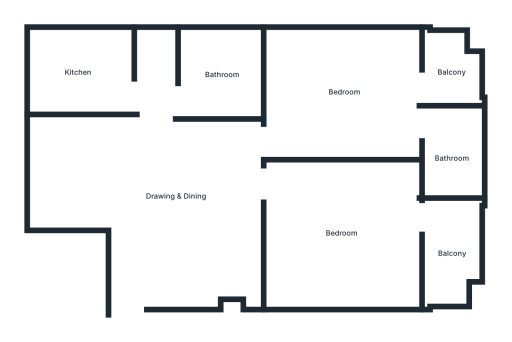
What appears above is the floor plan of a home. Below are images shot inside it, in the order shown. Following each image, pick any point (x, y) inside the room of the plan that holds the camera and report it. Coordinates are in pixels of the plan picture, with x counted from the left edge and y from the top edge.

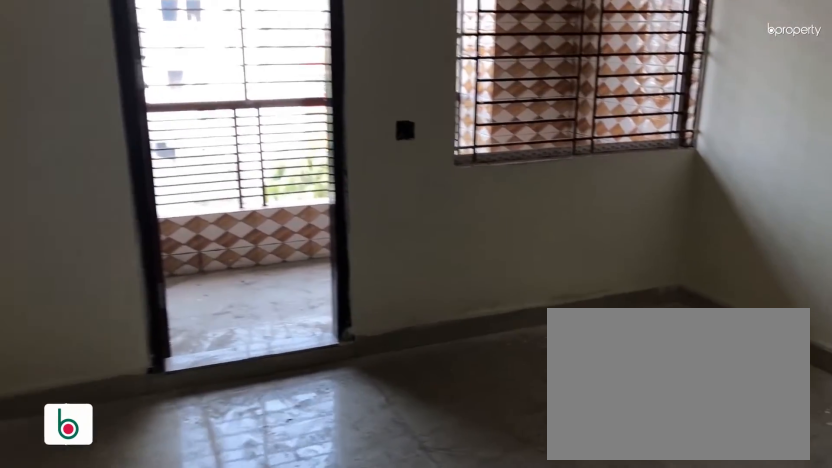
(341, 234)
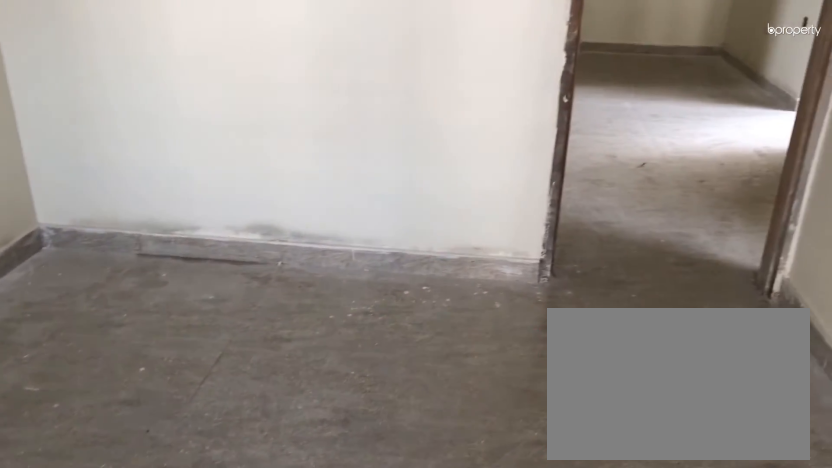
(341, 234)
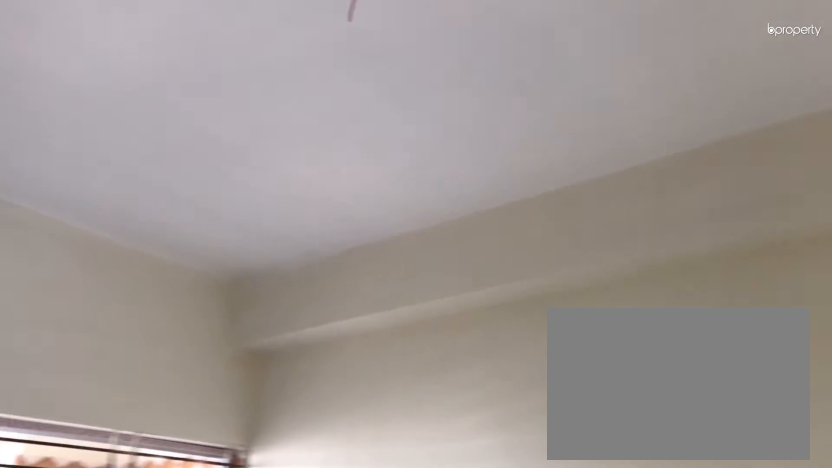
(341, 234)
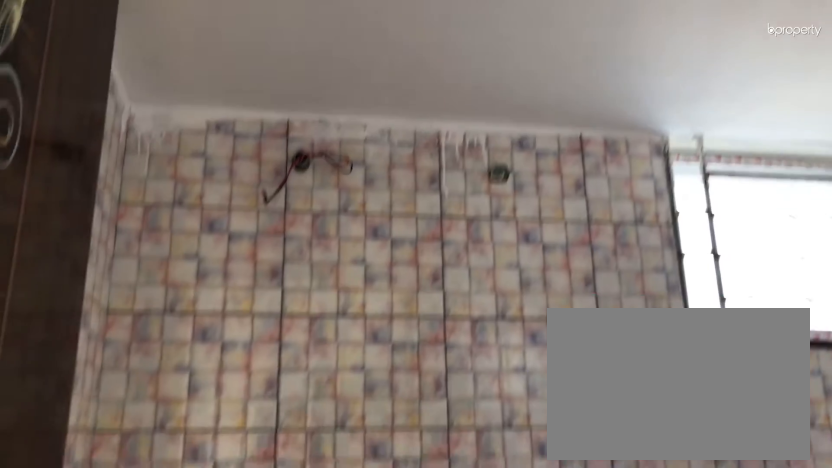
(451, 159)
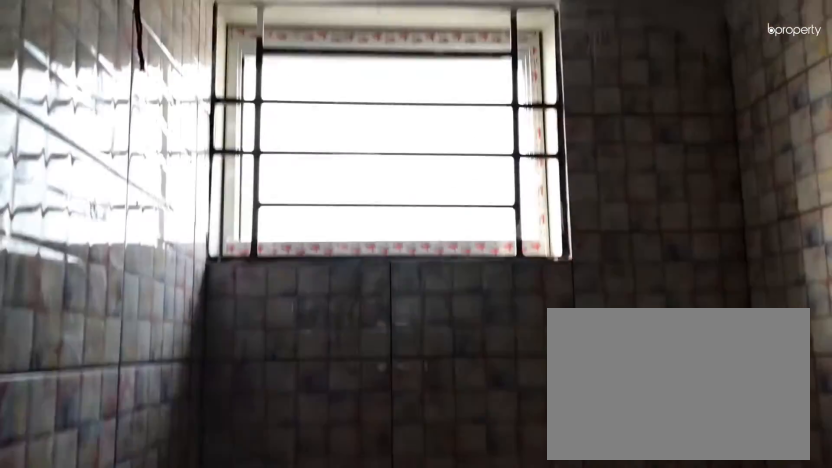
(223, 74)
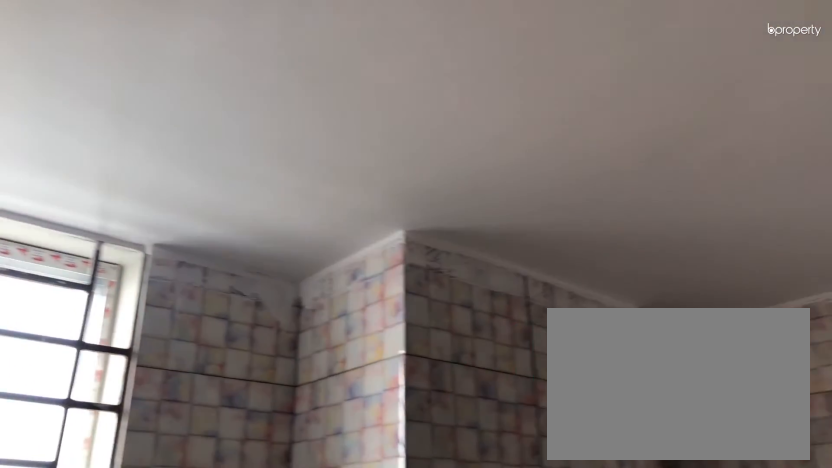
(223, 74)
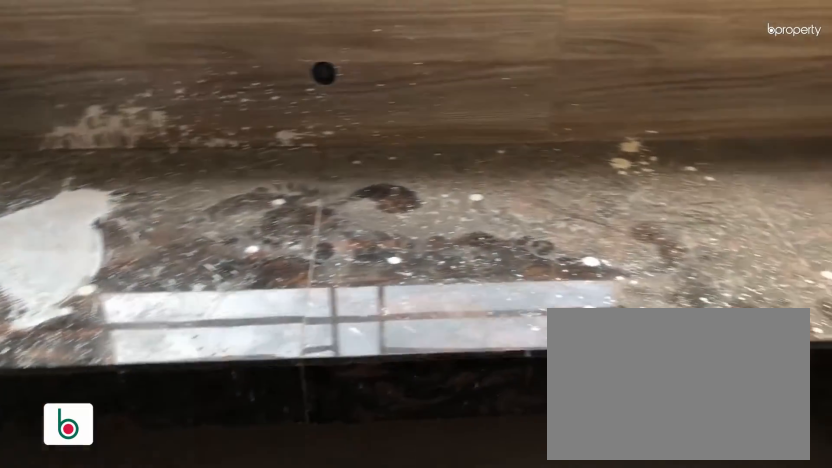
(76, 72)
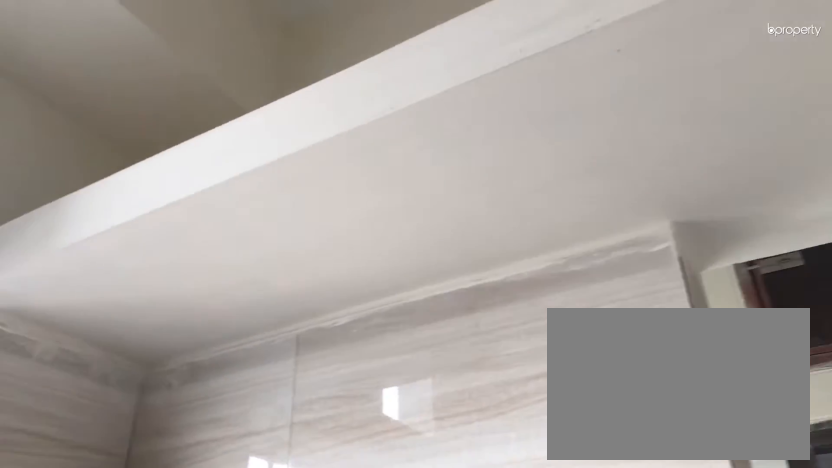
(76, 72)
